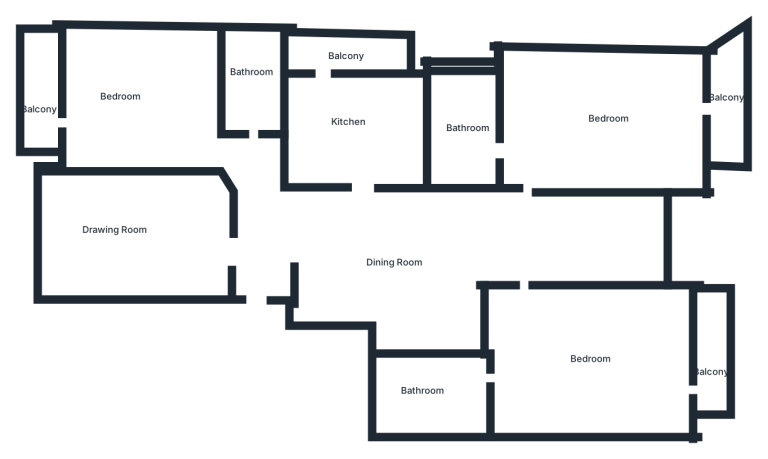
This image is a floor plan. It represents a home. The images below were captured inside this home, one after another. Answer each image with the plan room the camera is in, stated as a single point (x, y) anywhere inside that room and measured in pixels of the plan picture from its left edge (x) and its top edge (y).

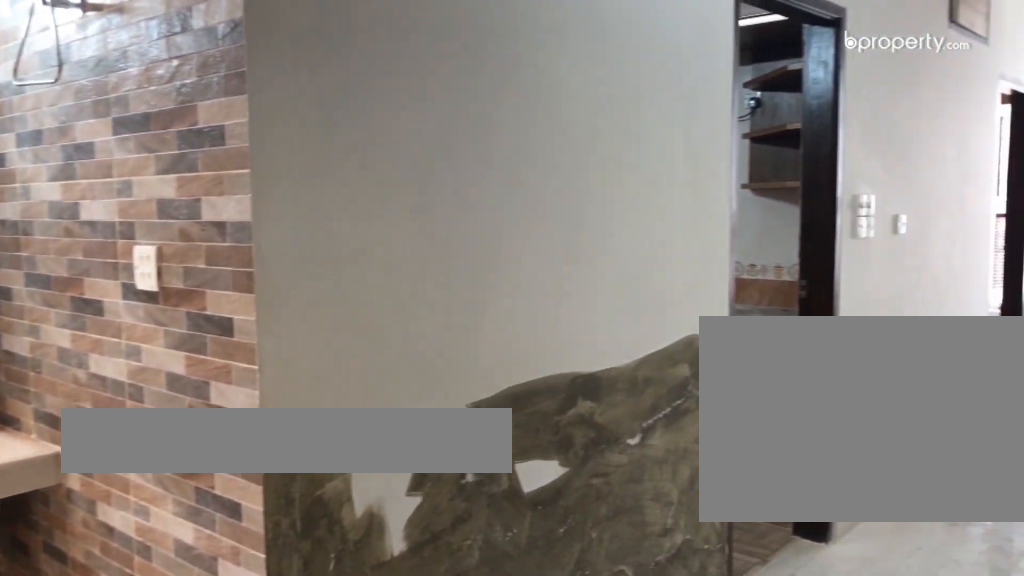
(256, 249)
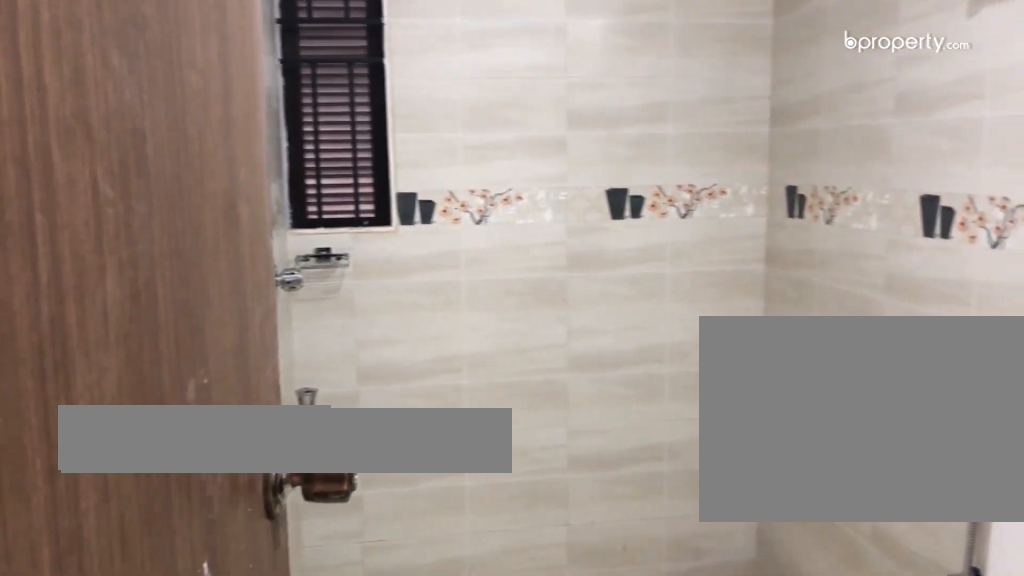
(256, 93)
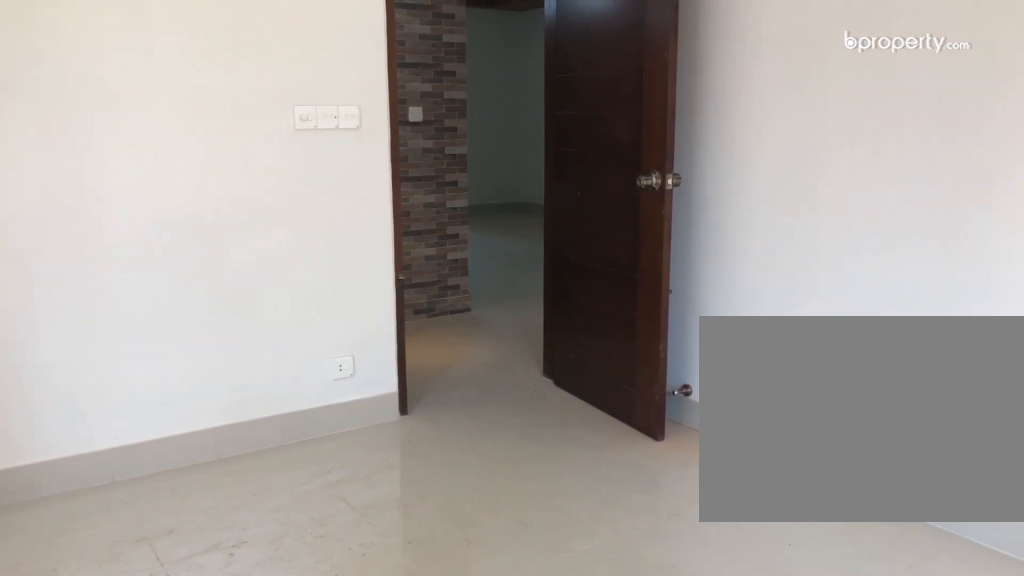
(141, 110)
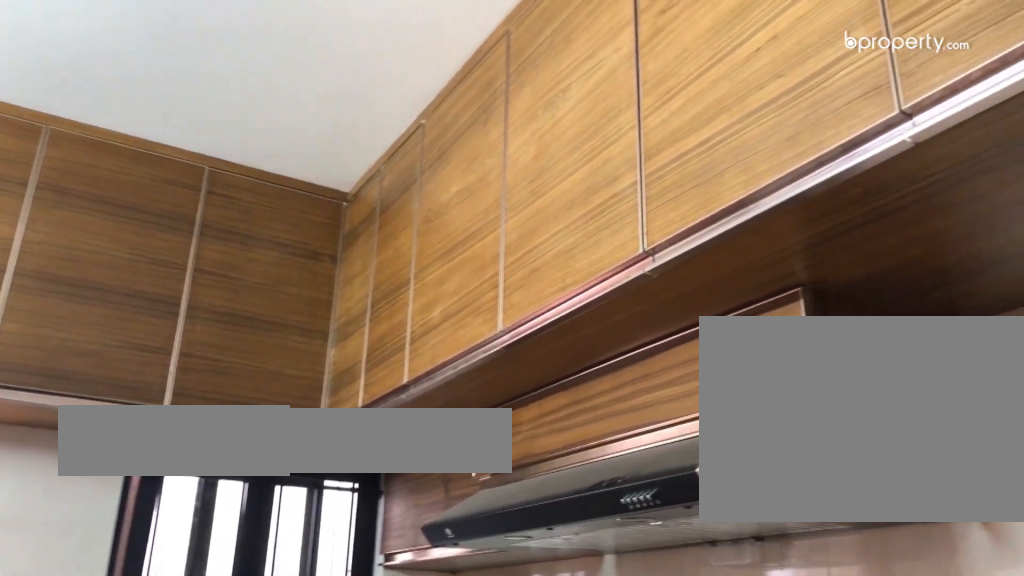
(361, 129)
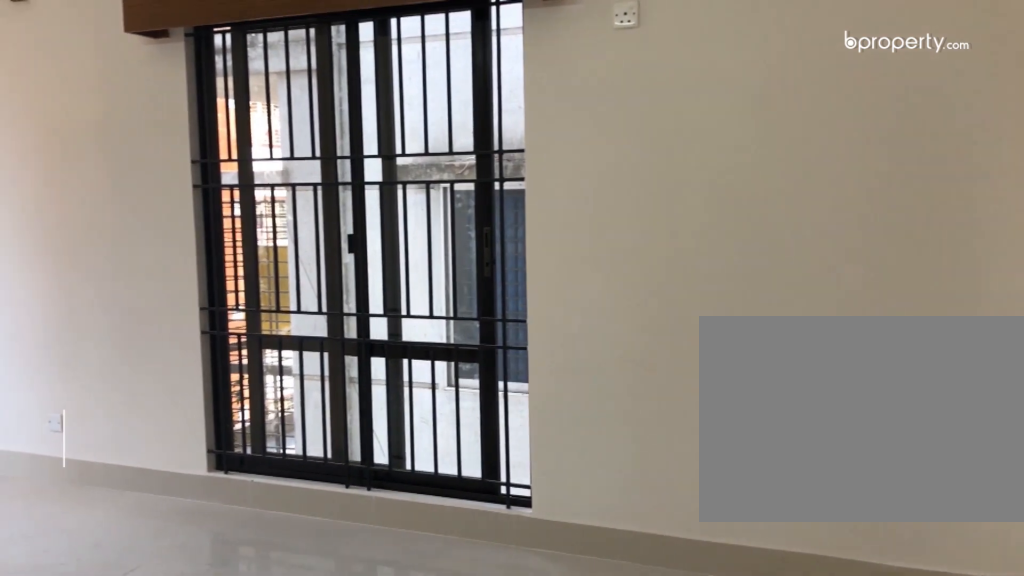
(596, 356)
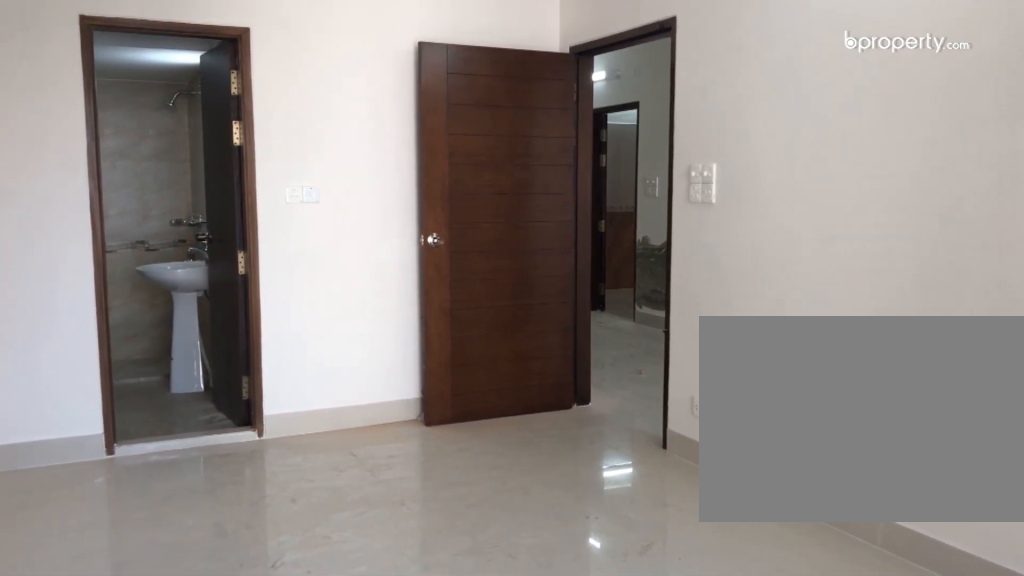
(586, 356)
